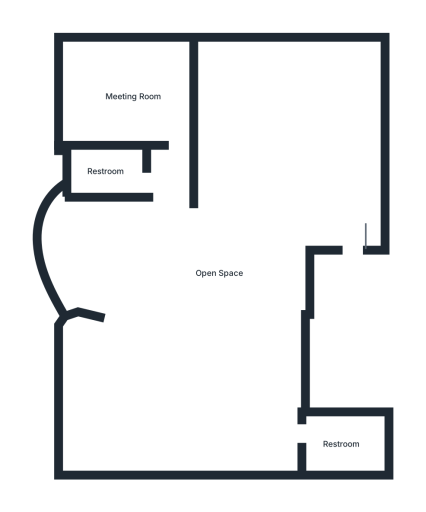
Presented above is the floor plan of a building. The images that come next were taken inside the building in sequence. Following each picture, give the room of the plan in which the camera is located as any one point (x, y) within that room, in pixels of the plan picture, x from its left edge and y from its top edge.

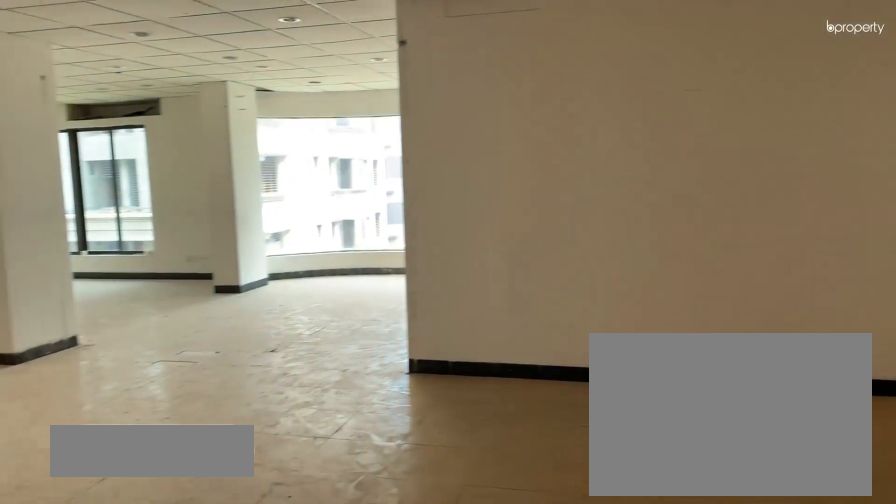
(265, 175)
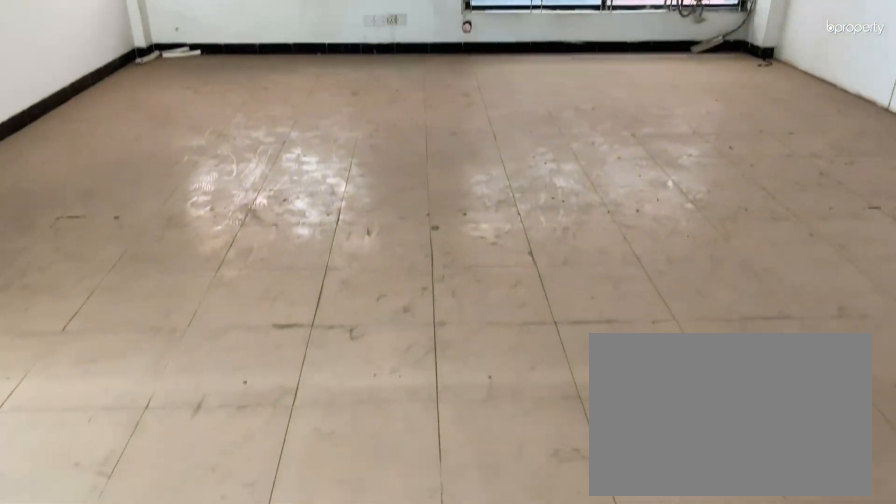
(265, 175)
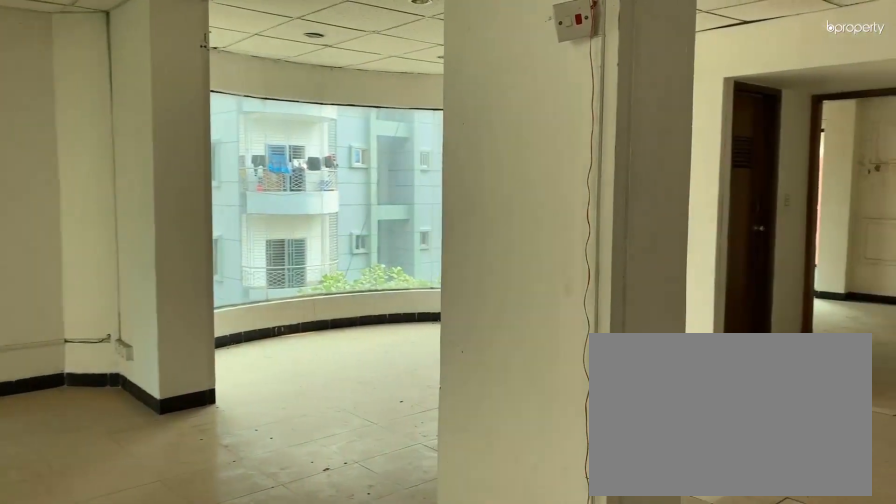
(204, 360)
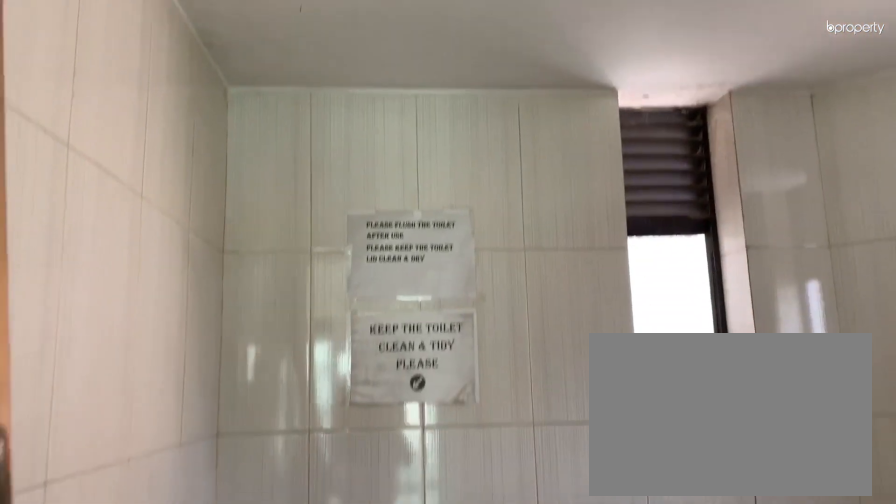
(338, 437)
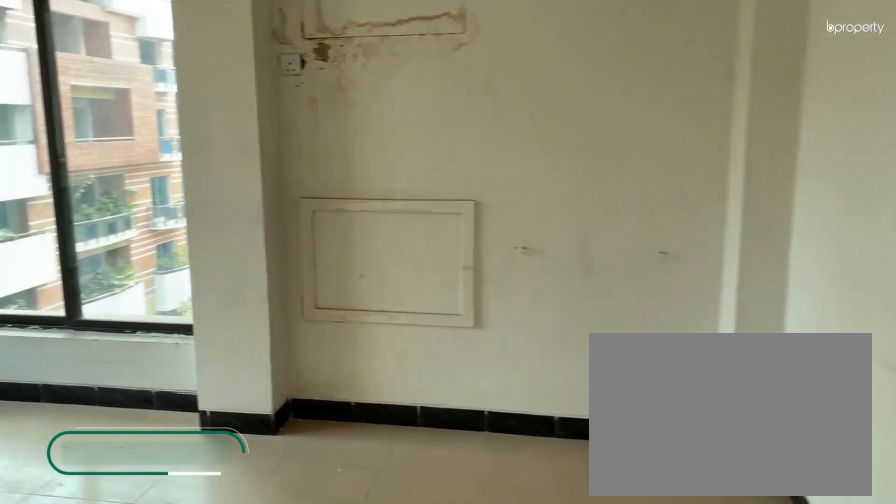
(128, 94)
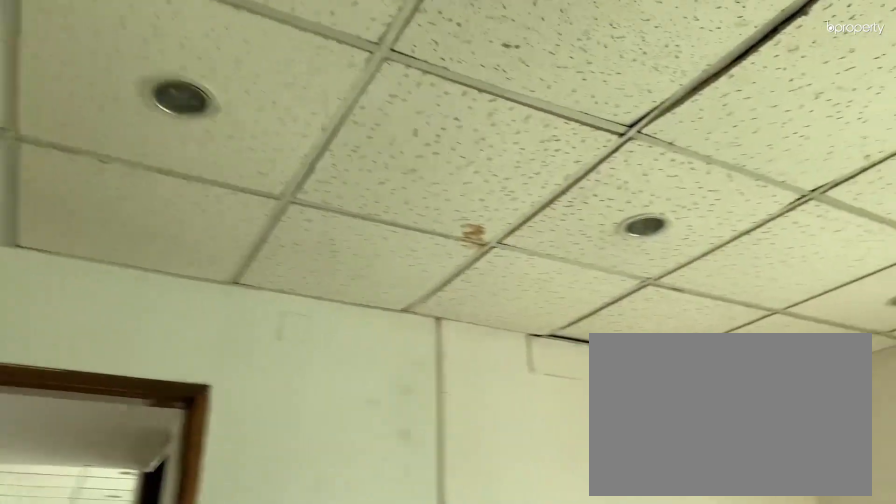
(128, 94)
